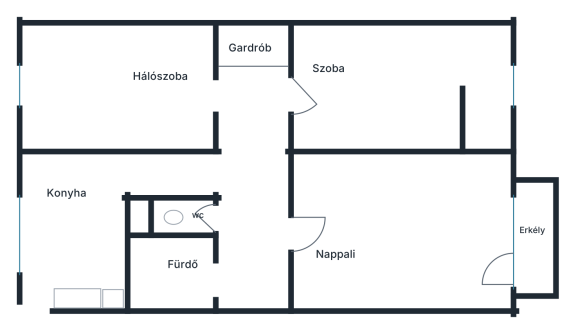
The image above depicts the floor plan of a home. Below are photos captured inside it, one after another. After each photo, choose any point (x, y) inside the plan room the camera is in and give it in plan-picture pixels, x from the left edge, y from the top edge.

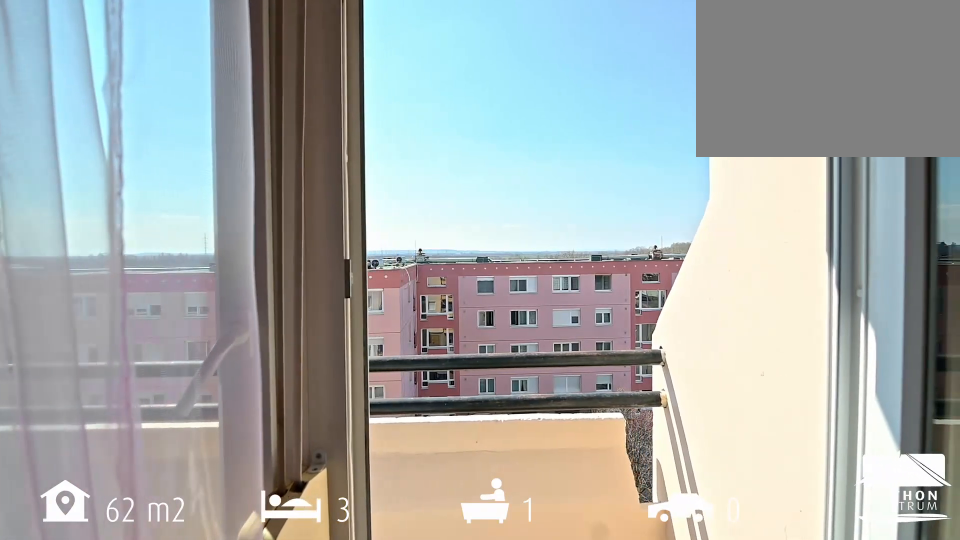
(534, 236)
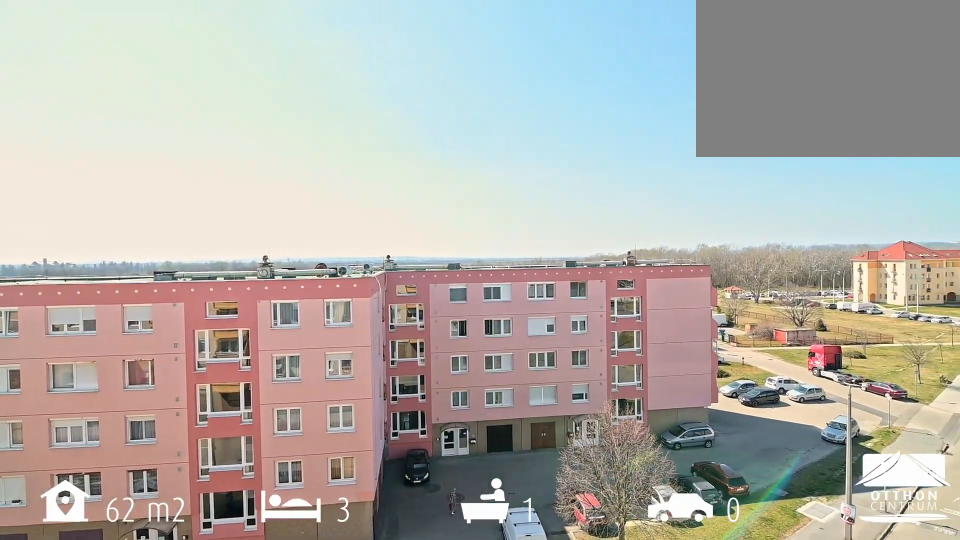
(534, 236)
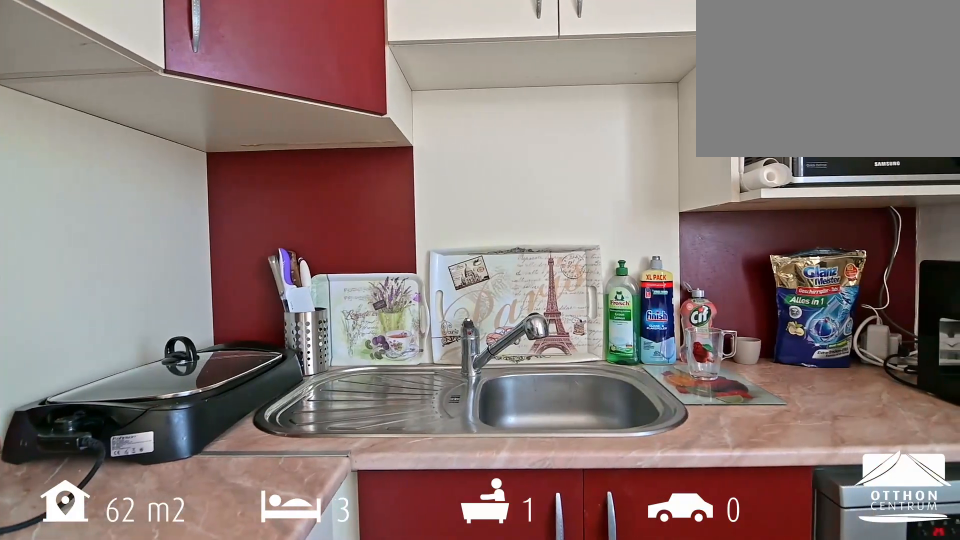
(77, 236)
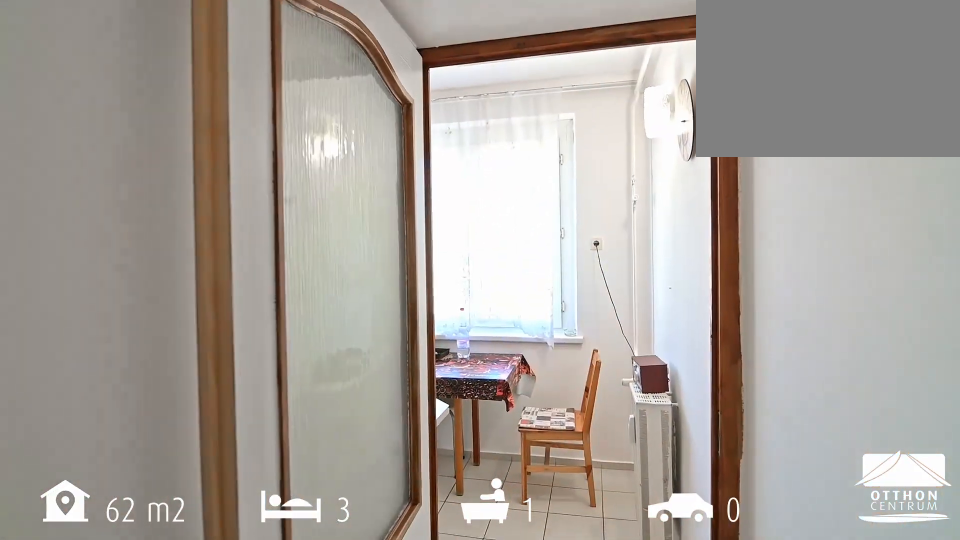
(172, 172)
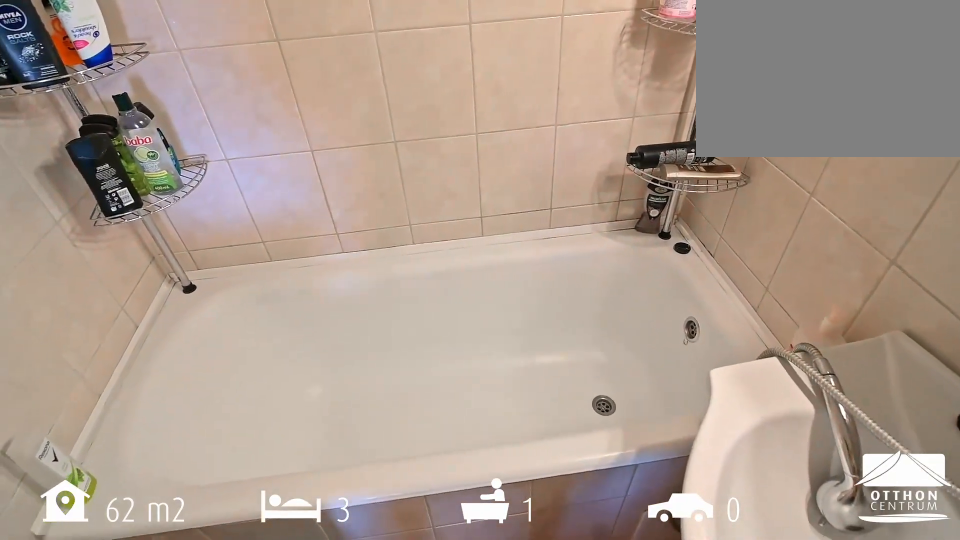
(175, 273)
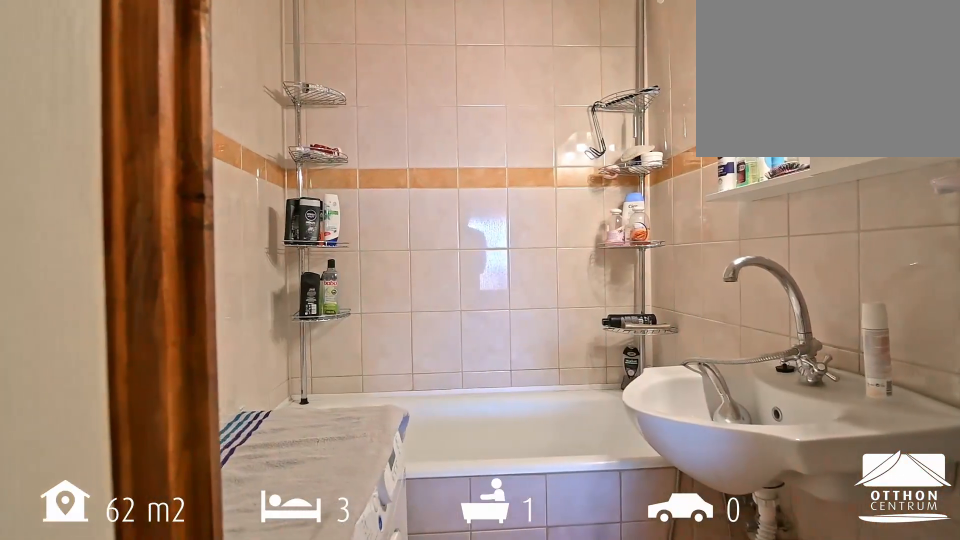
(175, 273)
